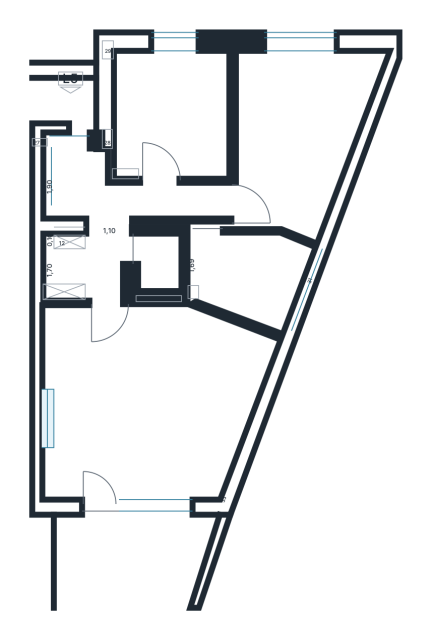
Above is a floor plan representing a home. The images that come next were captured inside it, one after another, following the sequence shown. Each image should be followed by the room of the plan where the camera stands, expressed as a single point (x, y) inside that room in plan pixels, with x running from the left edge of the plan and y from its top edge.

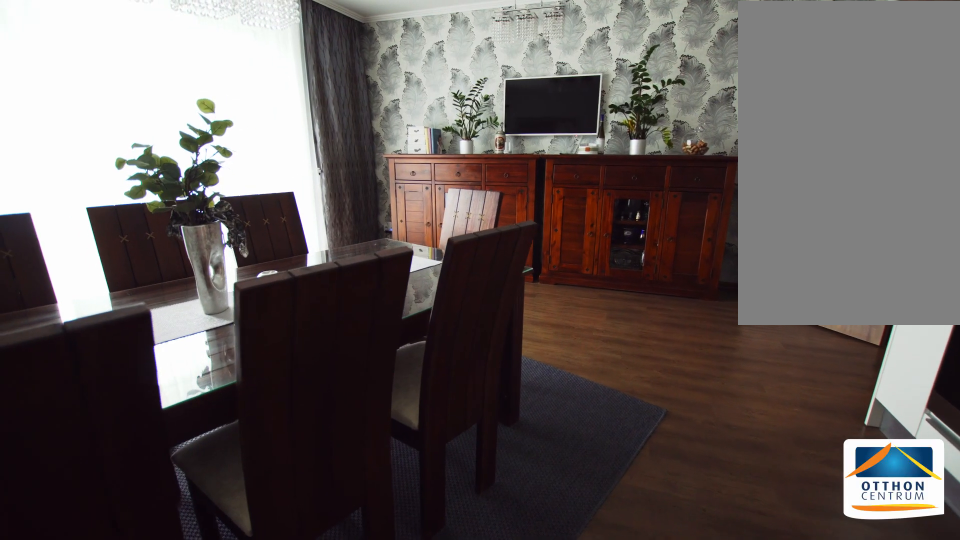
(150, 403)
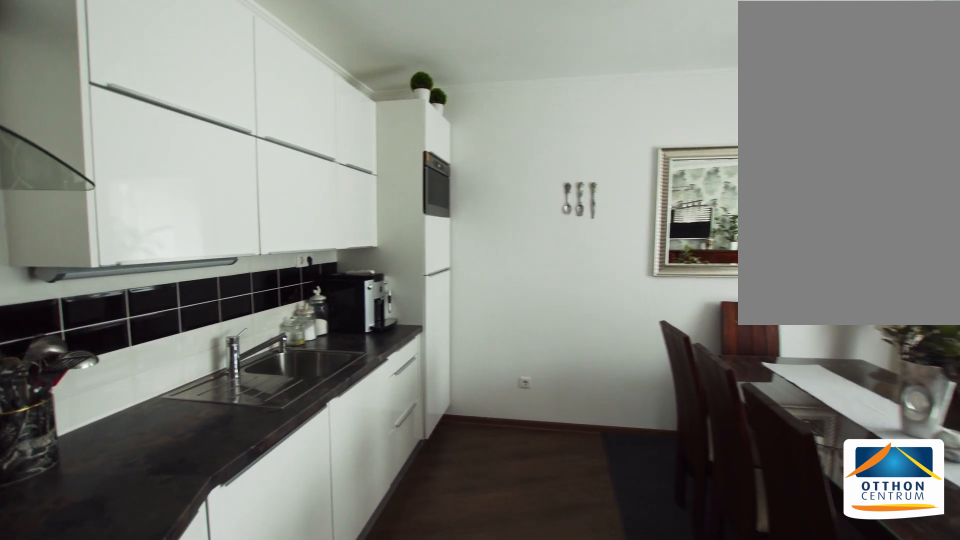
(150, 403)
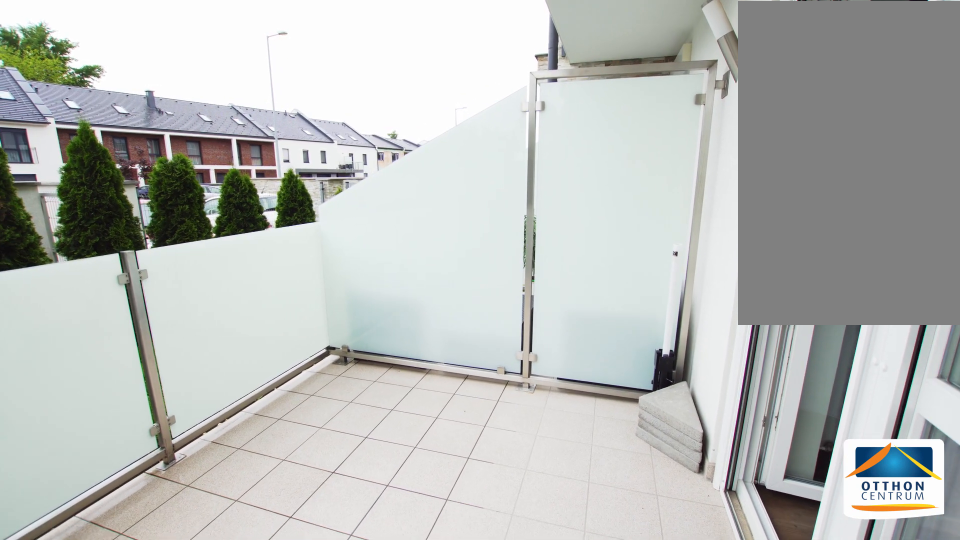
(150, 563)
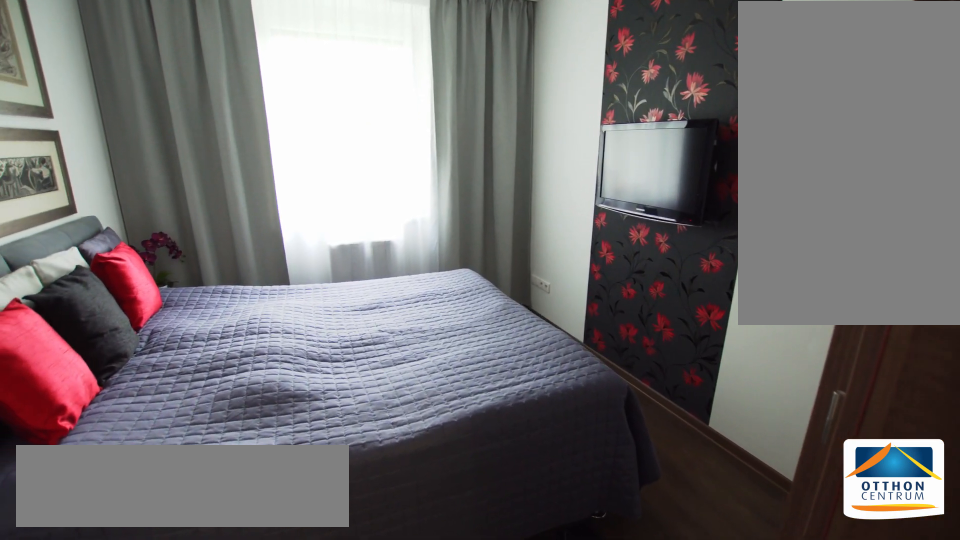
(170, 118)
